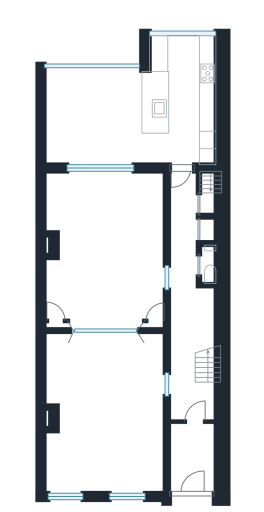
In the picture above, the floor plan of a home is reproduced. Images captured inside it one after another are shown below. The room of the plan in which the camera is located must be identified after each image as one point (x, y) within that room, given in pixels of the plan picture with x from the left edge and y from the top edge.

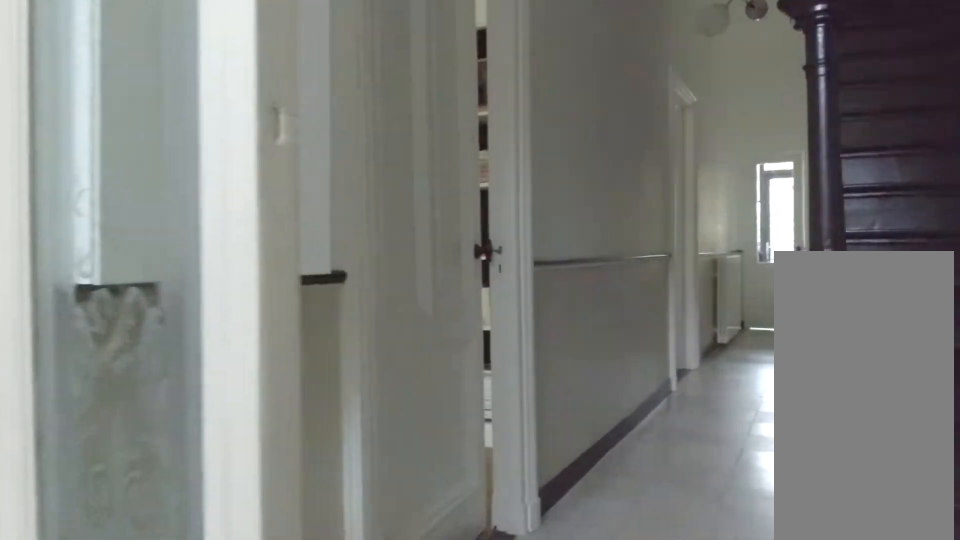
(190, 350)
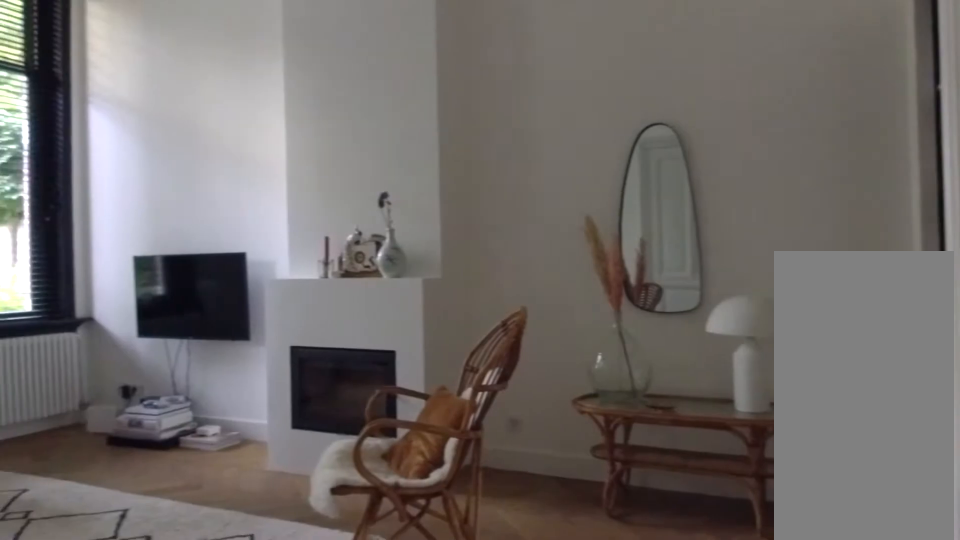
(105, 413)
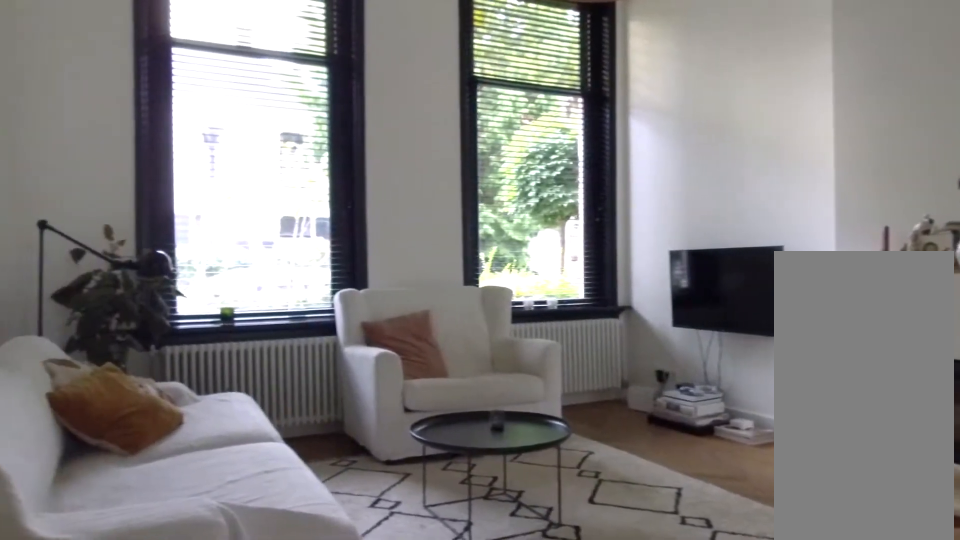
(105, 413)
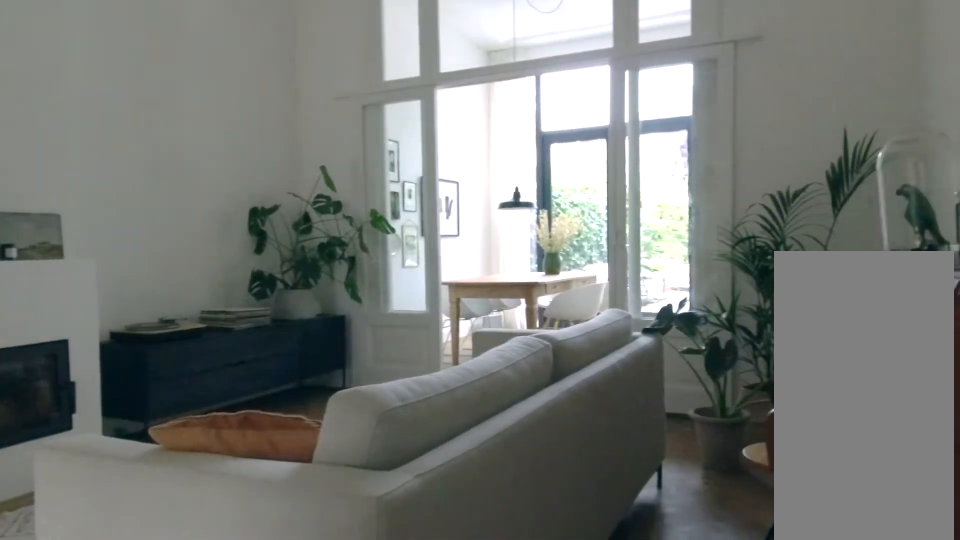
(105, 248)
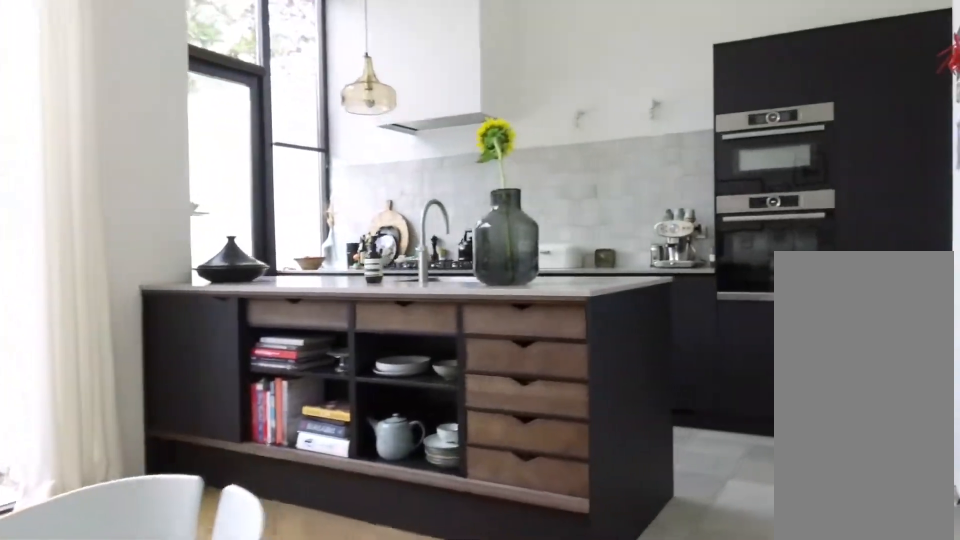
(122, 113)
